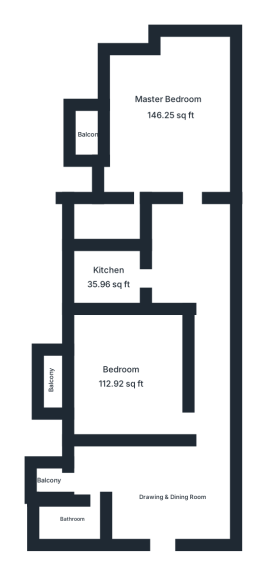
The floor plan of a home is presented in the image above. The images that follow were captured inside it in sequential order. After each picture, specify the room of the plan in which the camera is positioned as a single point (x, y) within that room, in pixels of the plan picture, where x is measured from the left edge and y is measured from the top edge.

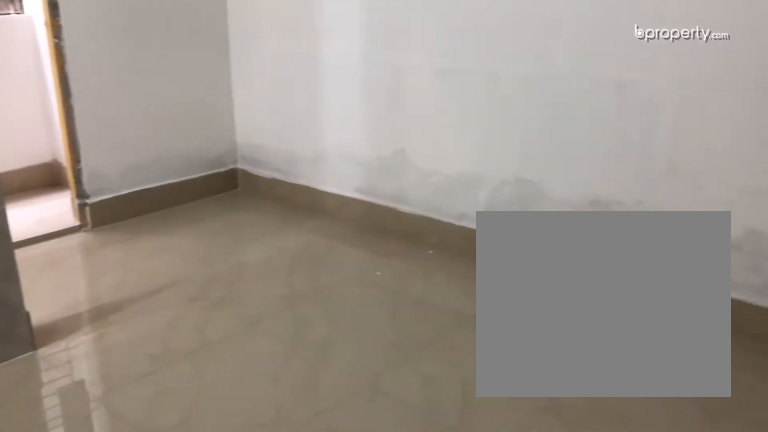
(167, 496)
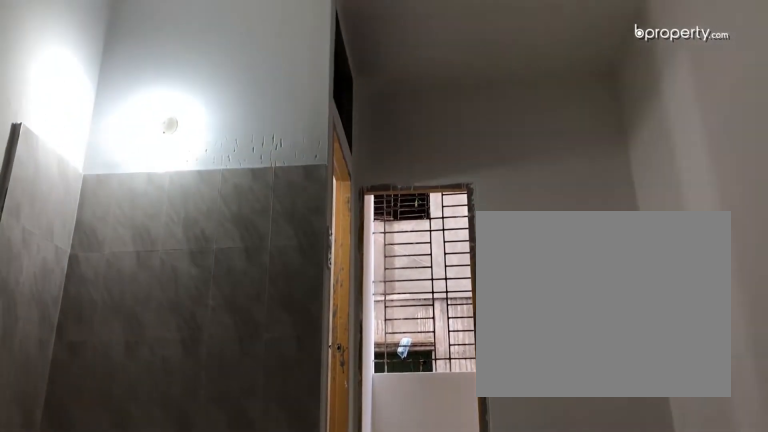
(167, 496)
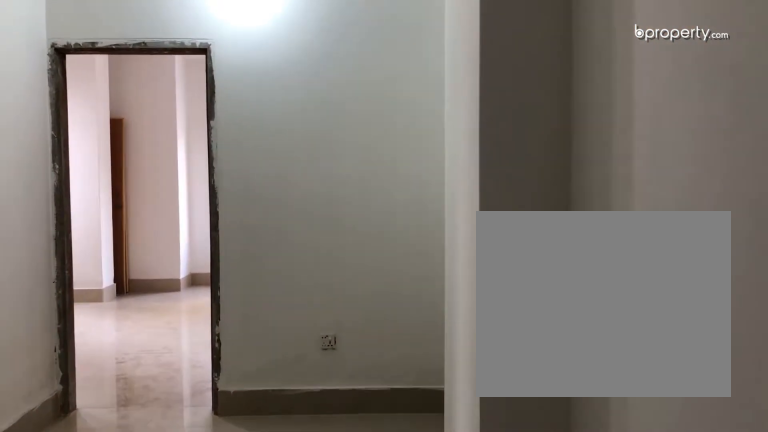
(193, 269)
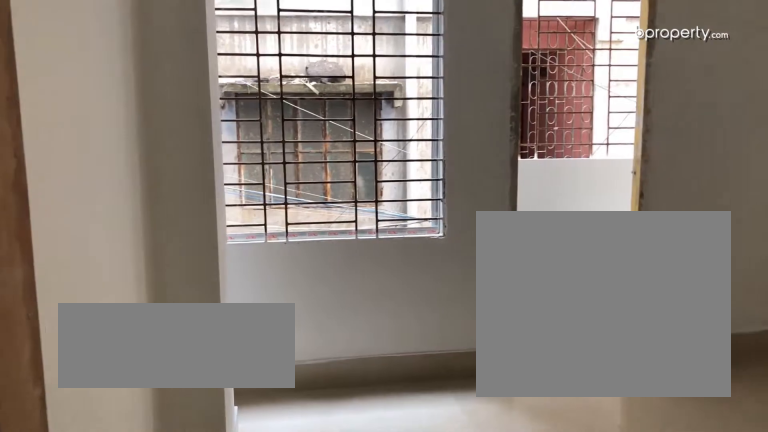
(123, 377)
